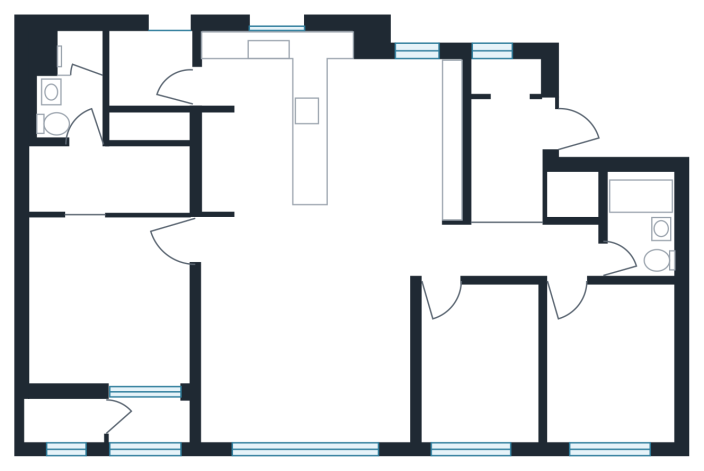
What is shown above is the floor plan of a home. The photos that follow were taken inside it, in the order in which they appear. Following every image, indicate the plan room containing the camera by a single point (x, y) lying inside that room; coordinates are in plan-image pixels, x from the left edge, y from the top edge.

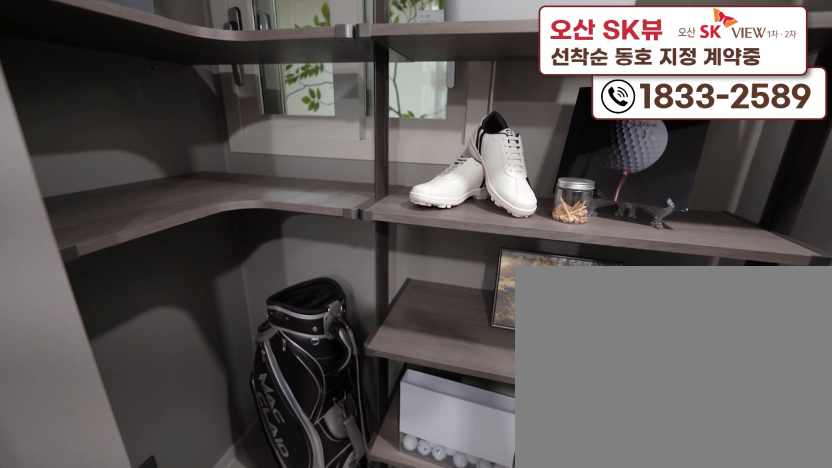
(512, 140)
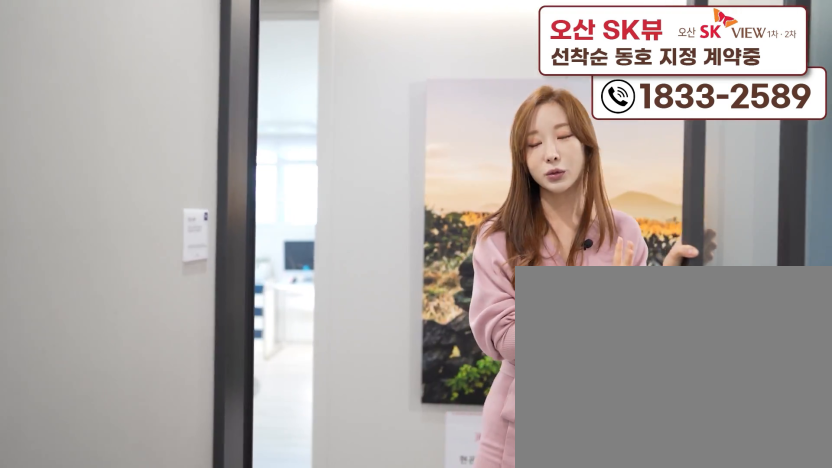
(512, 140)
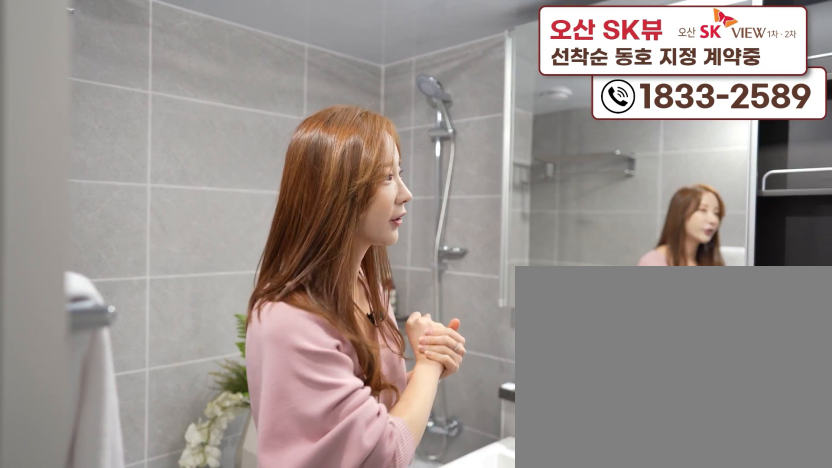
(646, 245)
